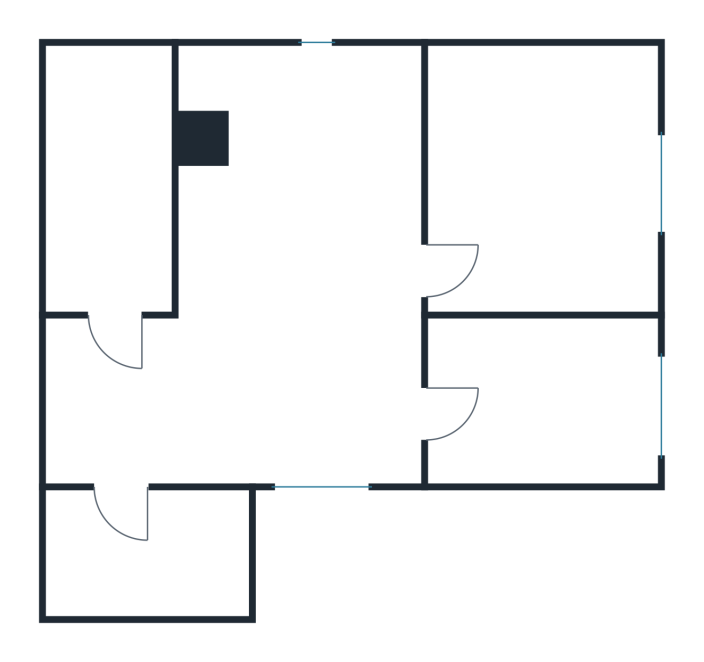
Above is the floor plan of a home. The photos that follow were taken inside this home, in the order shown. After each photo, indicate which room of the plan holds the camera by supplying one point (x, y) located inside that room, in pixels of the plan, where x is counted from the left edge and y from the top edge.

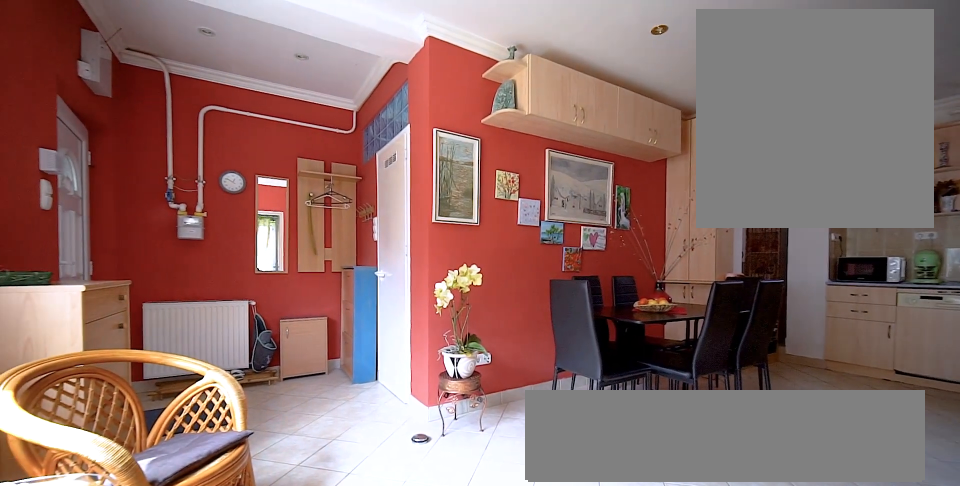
(306, 301)
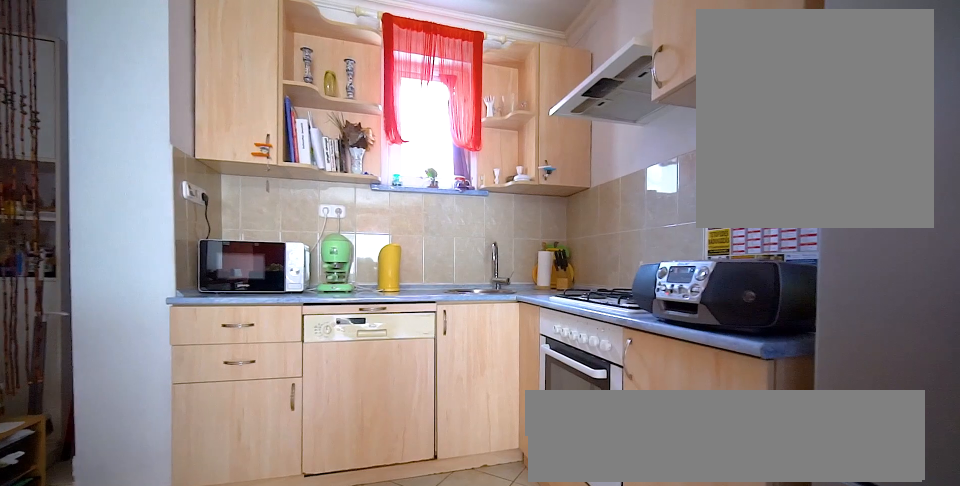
(305, 301)
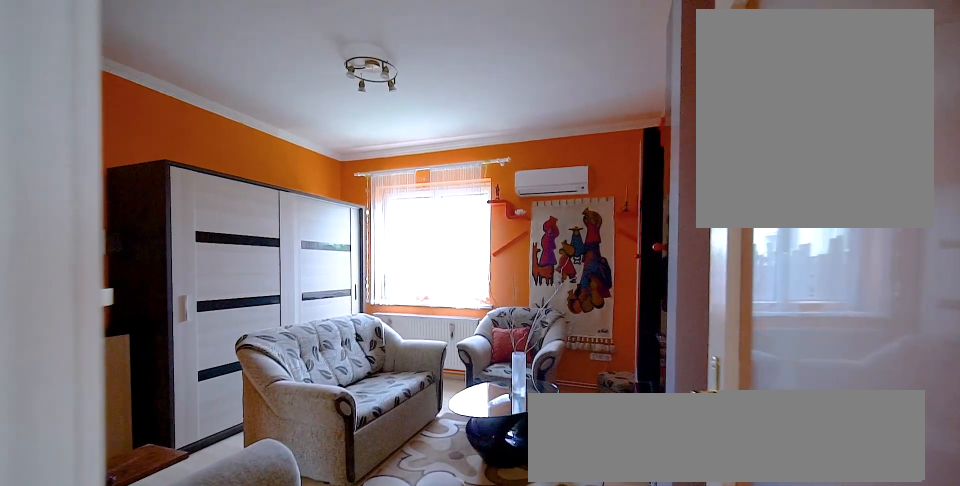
(545, 189)
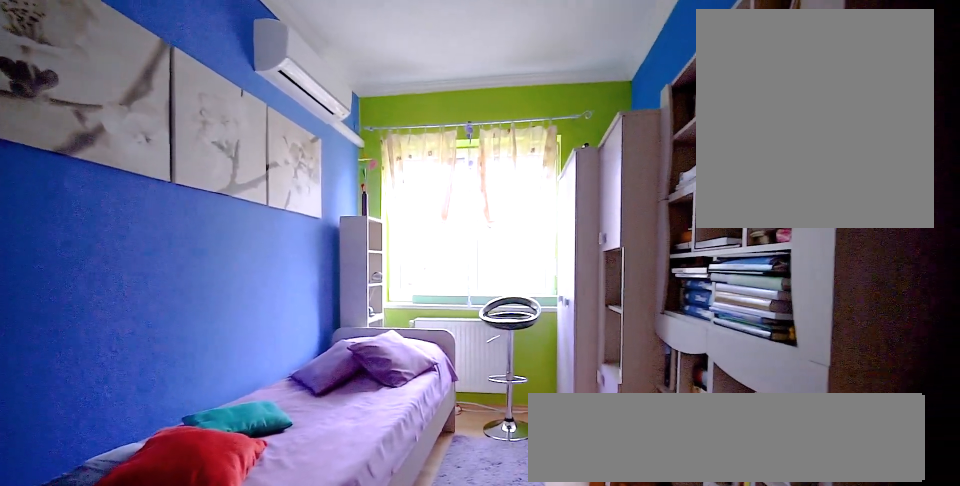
(545, 400)
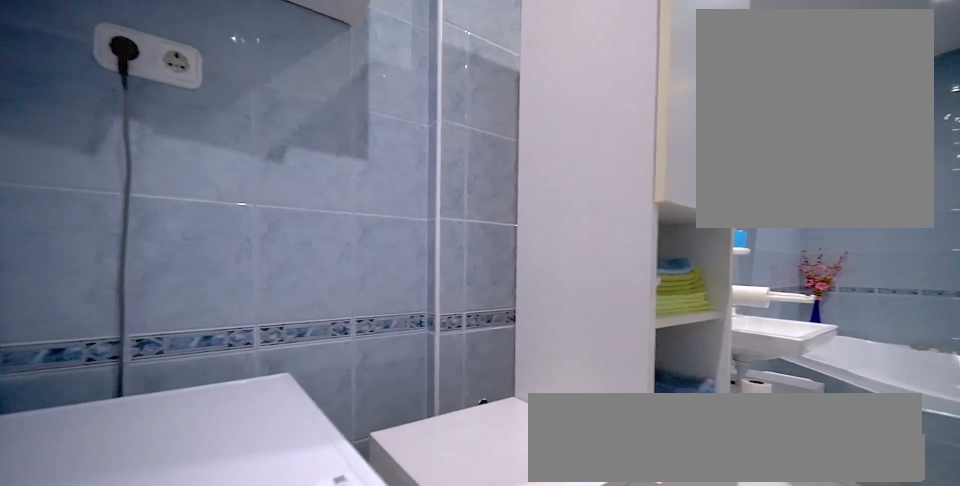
(111, 199)
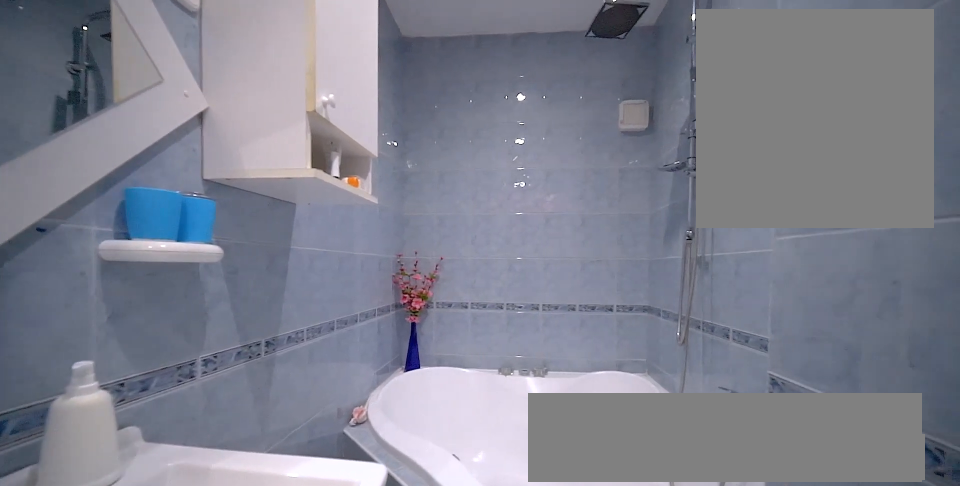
(111, 199)
